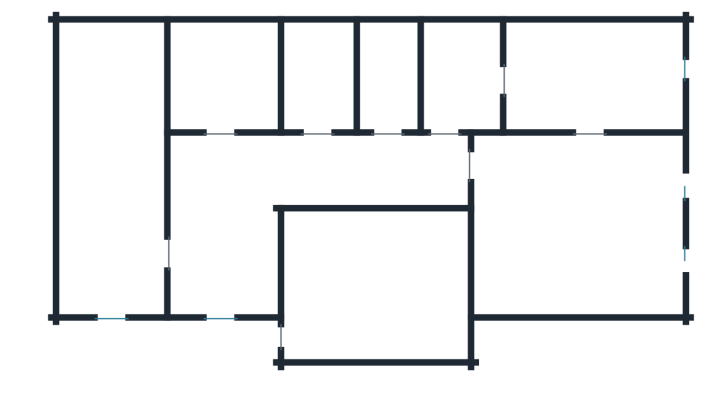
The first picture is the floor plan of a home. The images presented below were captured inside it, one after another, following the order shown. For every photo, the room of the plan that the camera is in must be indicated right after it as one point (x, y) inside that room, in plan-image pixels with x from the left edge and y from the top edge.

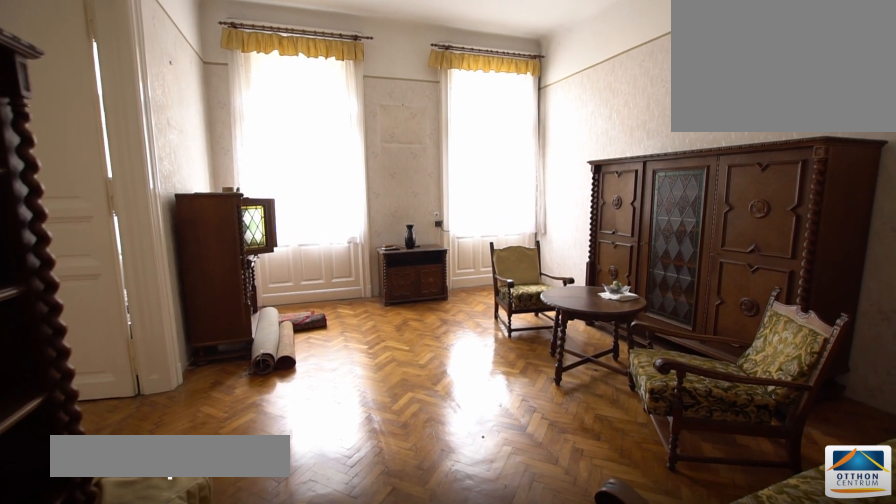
(581, 229)
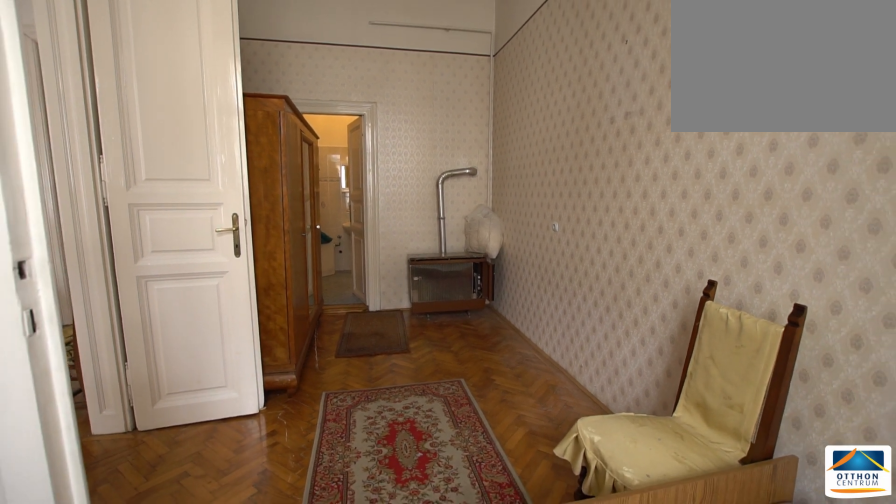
(591, 75)
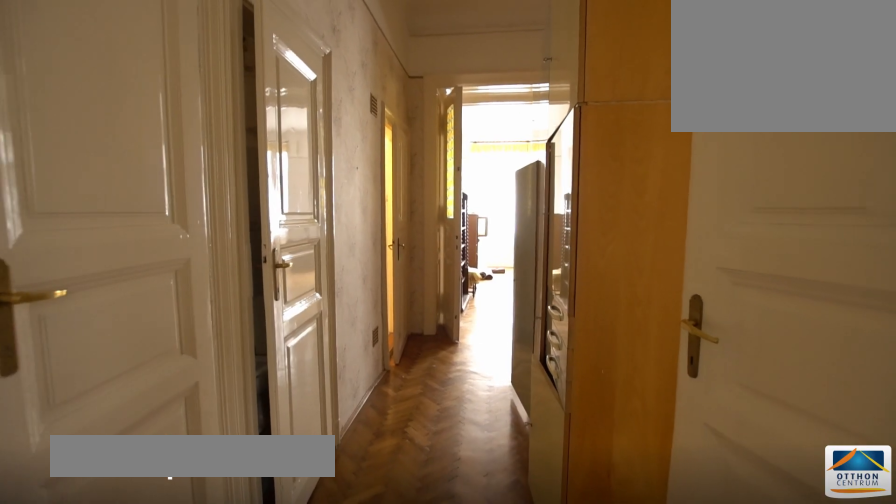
(329, 170)
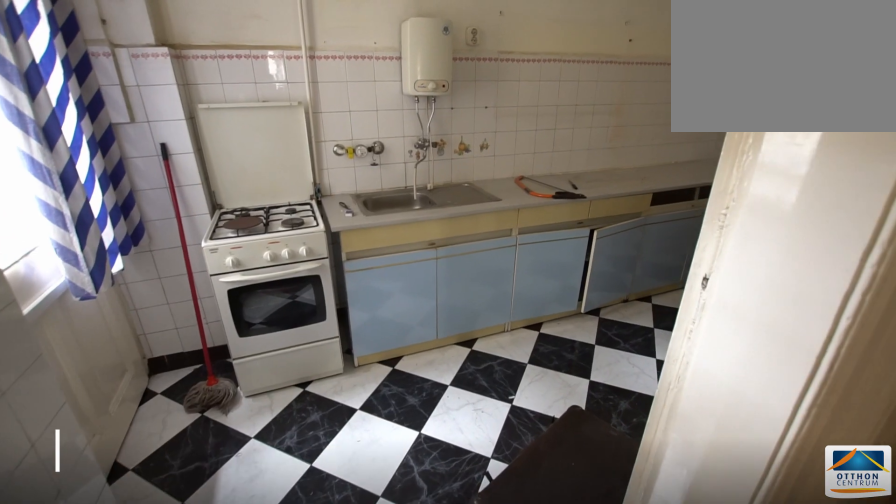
(113, 170)
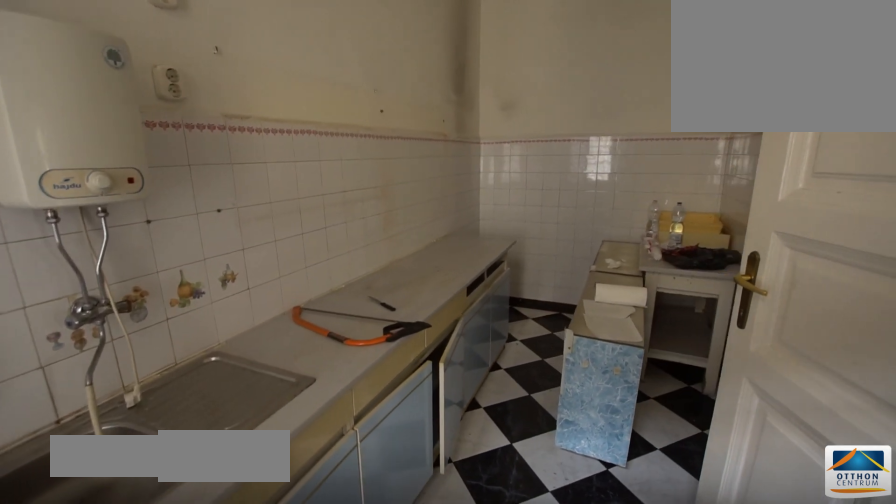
(113, 170)
